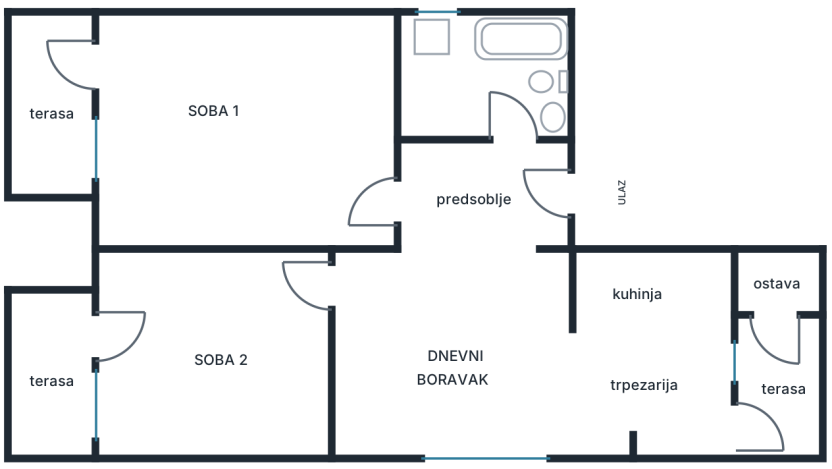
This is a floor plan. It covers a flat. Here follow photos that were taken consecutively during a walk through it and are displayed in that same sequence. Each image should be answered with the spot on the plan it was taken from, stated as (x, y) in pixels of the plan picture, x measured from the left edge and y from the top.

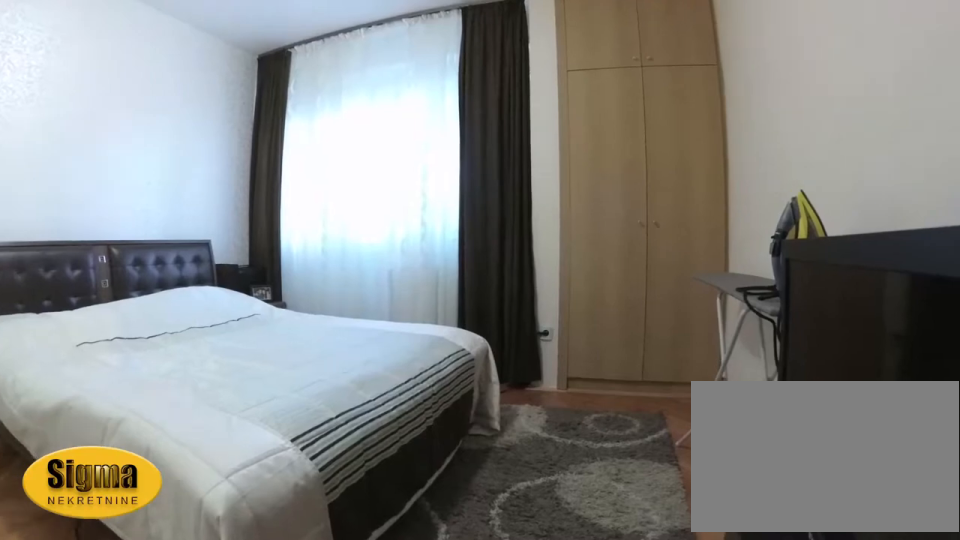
(310, 306)
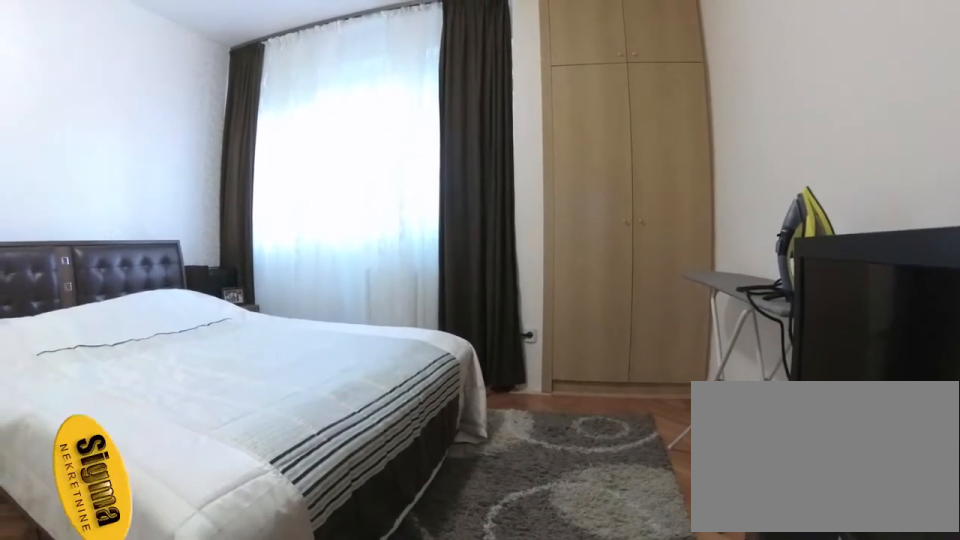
(310, 305)
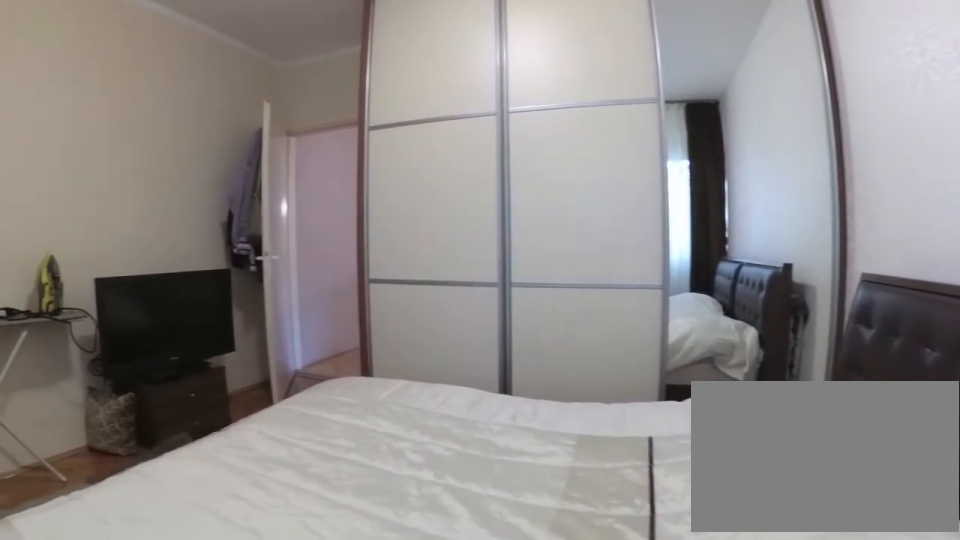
(120, 388)
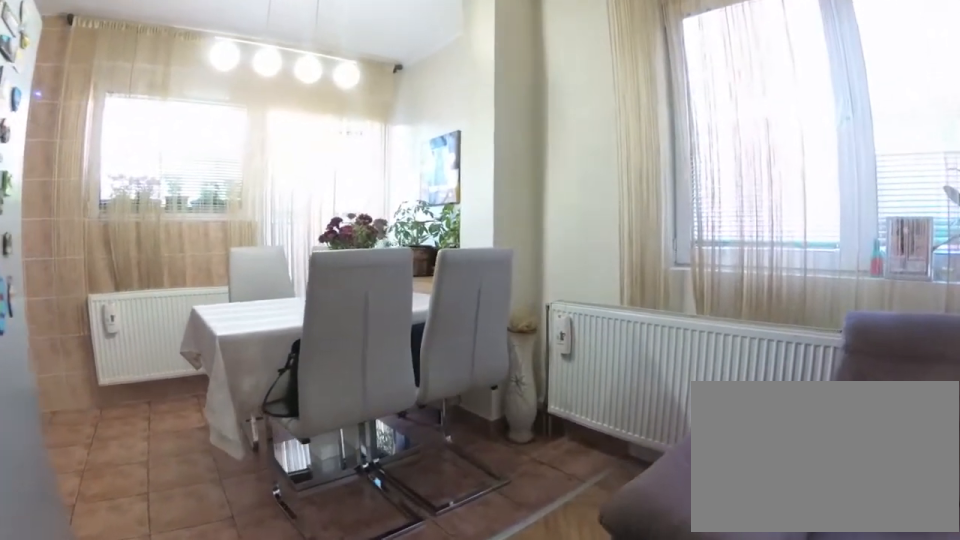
(474, 342)
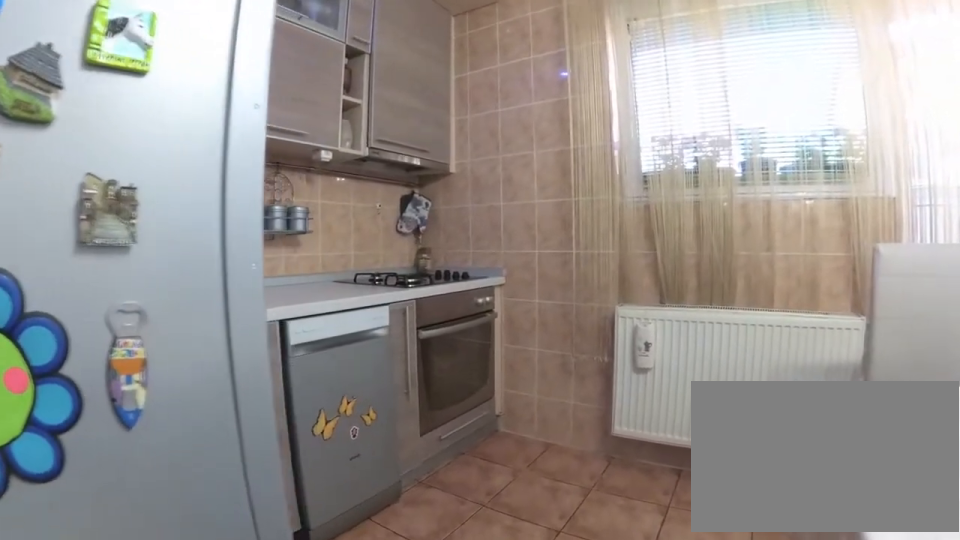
(558, 390)
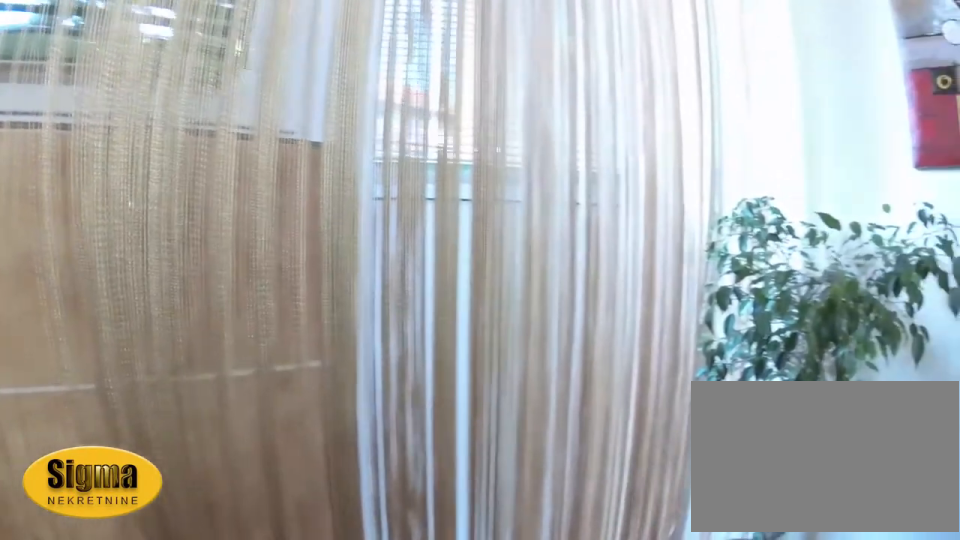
(671, 366)
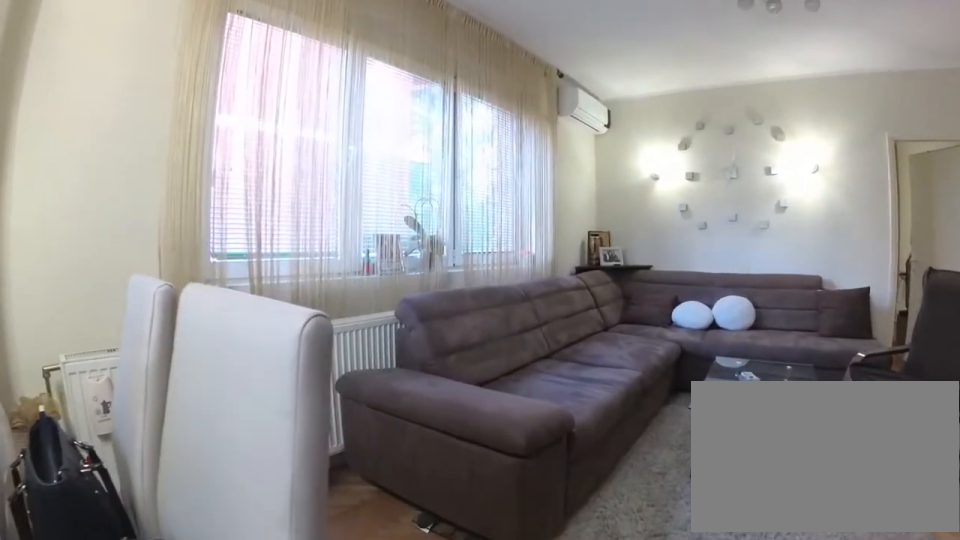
(622, 363)
